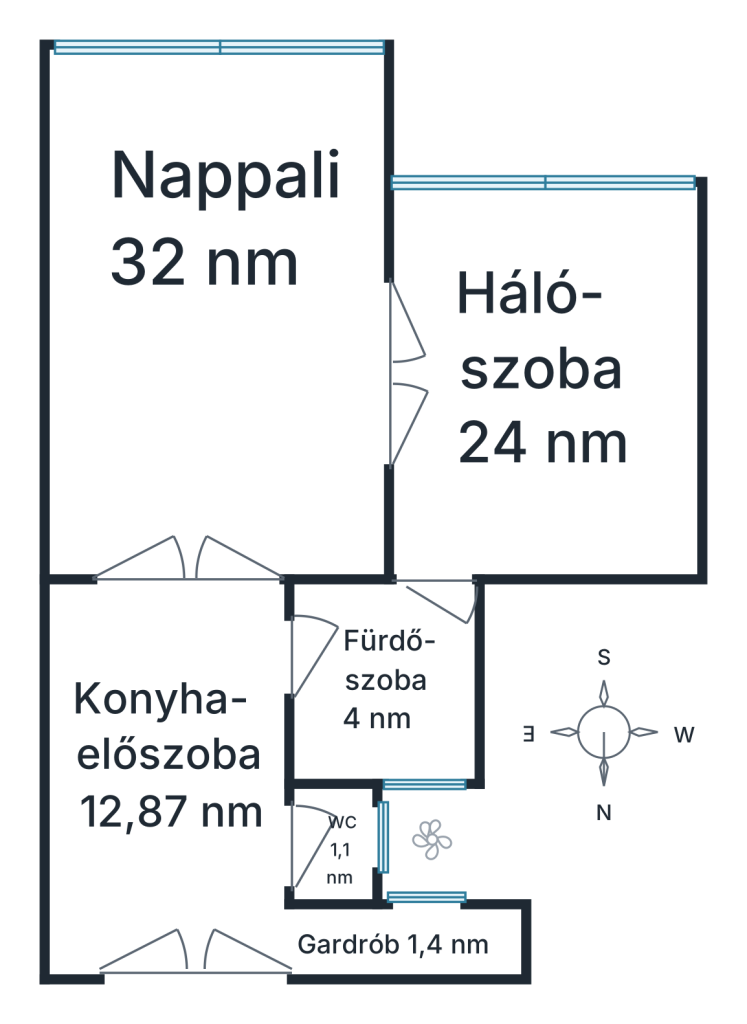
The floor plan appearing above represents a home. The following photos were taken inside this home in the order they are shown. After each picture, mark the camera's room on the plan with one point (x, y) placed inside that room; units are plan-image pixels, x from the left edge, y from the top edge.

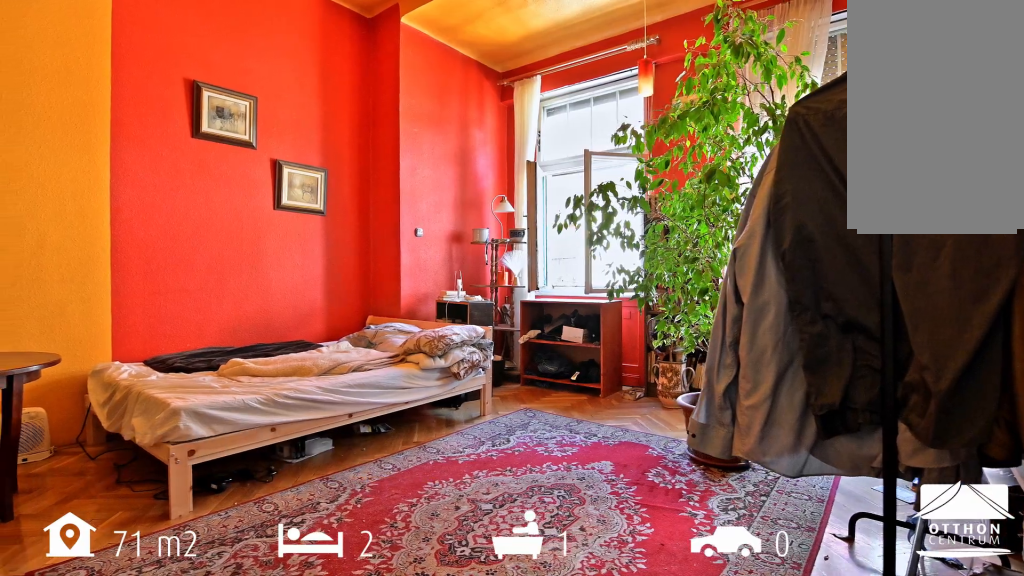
(218, 346)
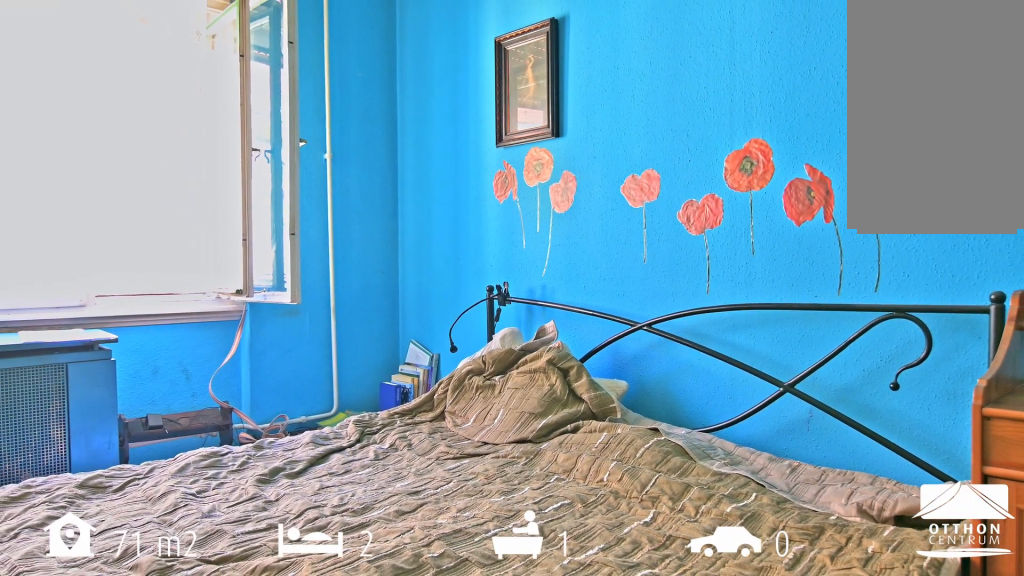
(553, 383)
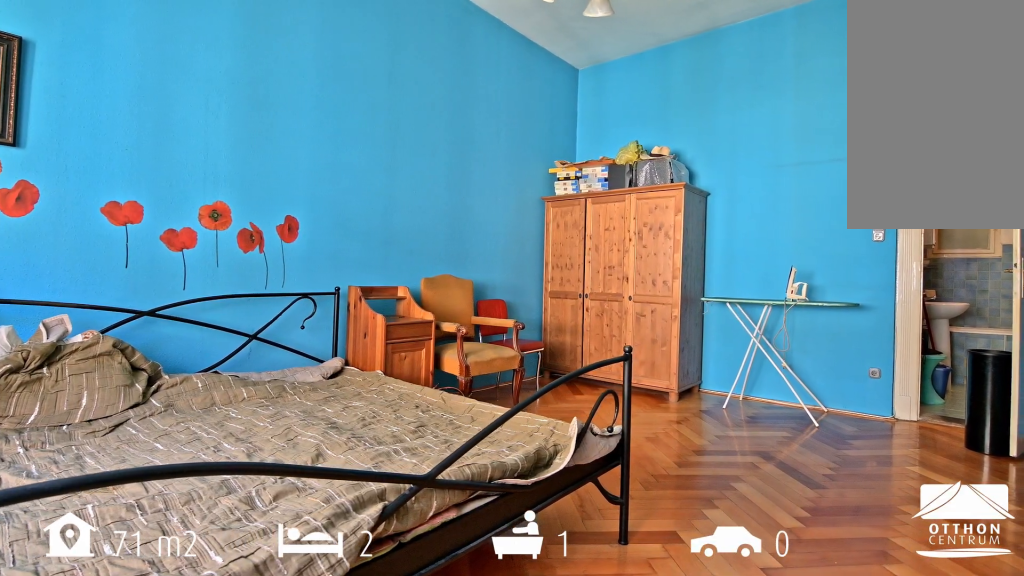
(553, 383)
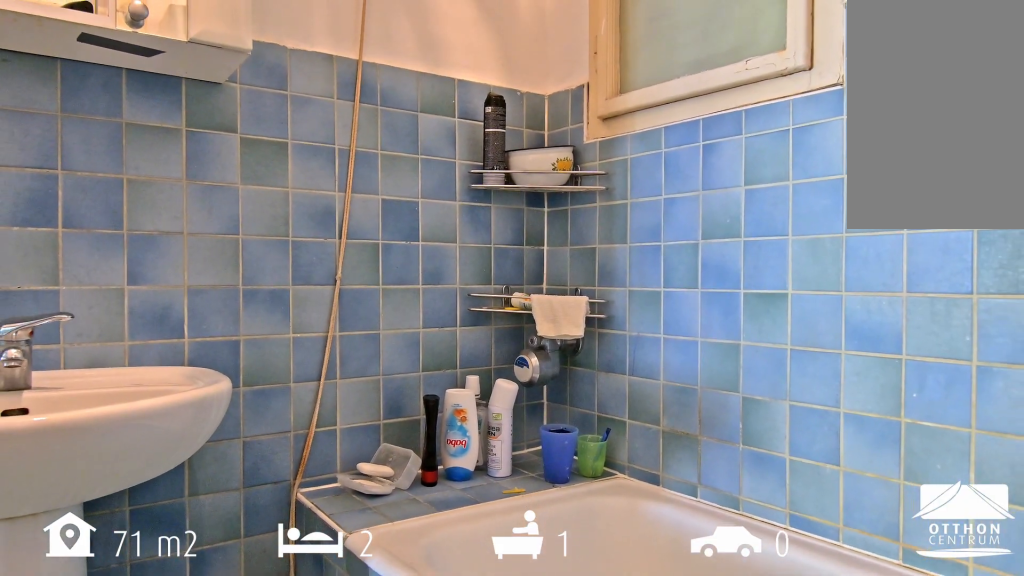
(384, 679)
